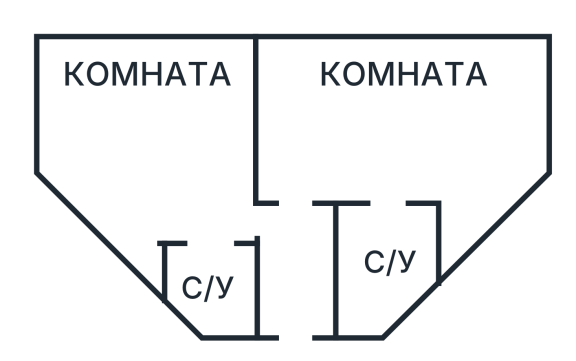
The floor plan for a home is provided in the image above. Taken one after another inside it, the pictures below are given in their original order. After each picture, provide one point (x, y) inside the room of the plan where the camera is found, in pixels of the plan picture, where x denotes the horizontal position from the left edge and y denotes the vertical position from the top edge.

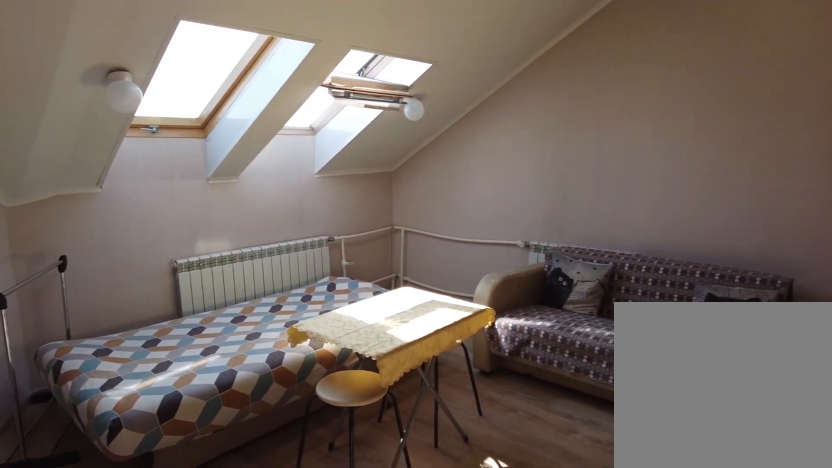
(188, 193)
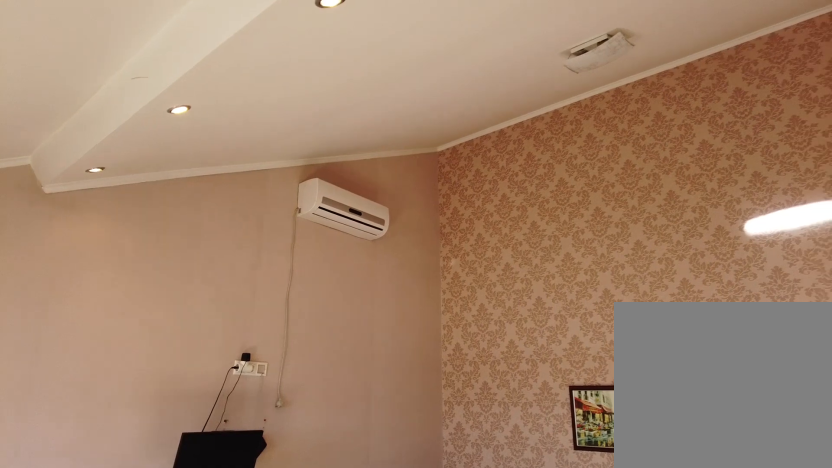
(188, 193)
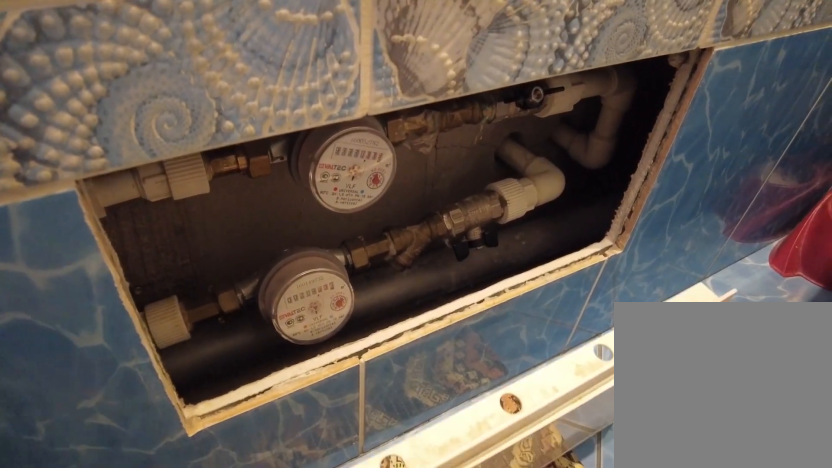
(222, 275)
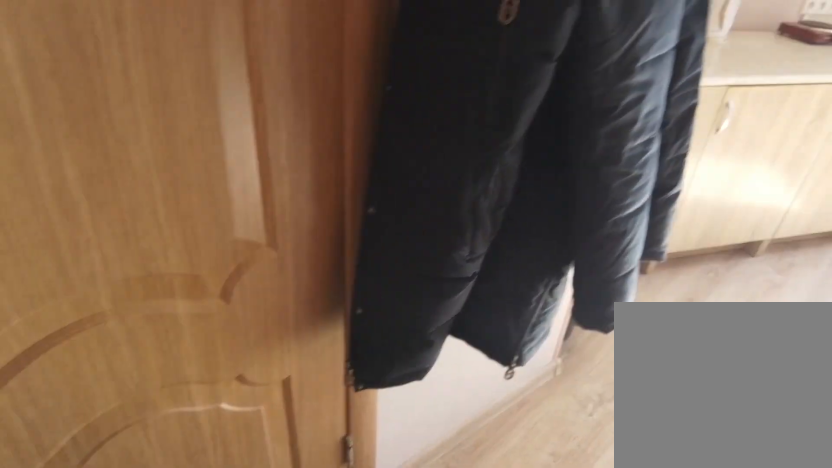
(194, 212)
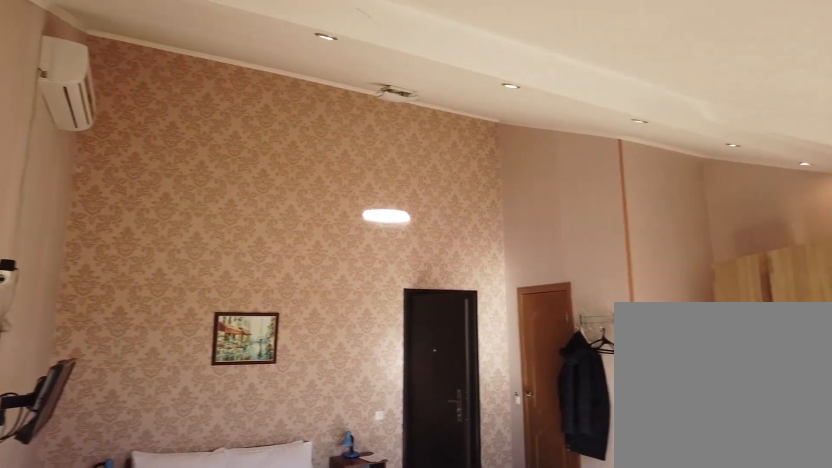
(213, 94)
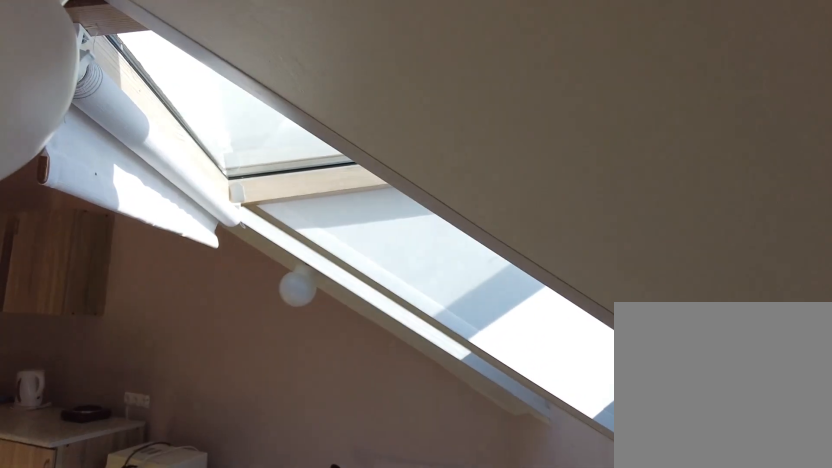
(213, 94)
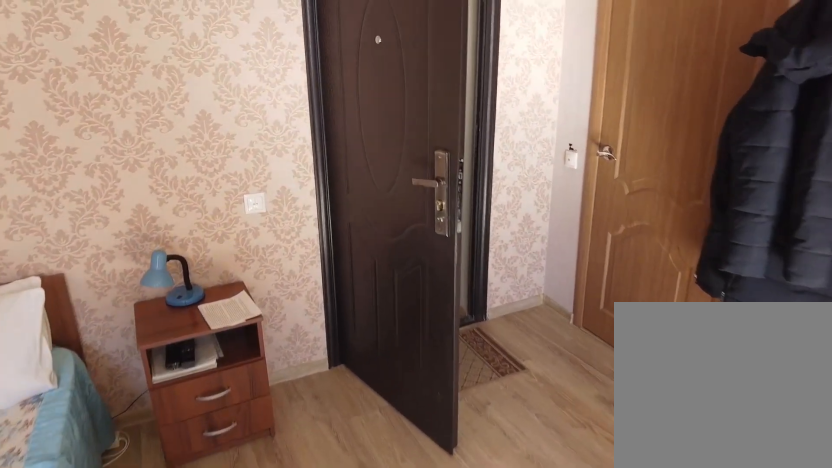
(228, 175)
